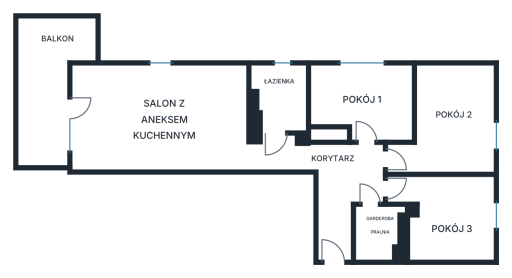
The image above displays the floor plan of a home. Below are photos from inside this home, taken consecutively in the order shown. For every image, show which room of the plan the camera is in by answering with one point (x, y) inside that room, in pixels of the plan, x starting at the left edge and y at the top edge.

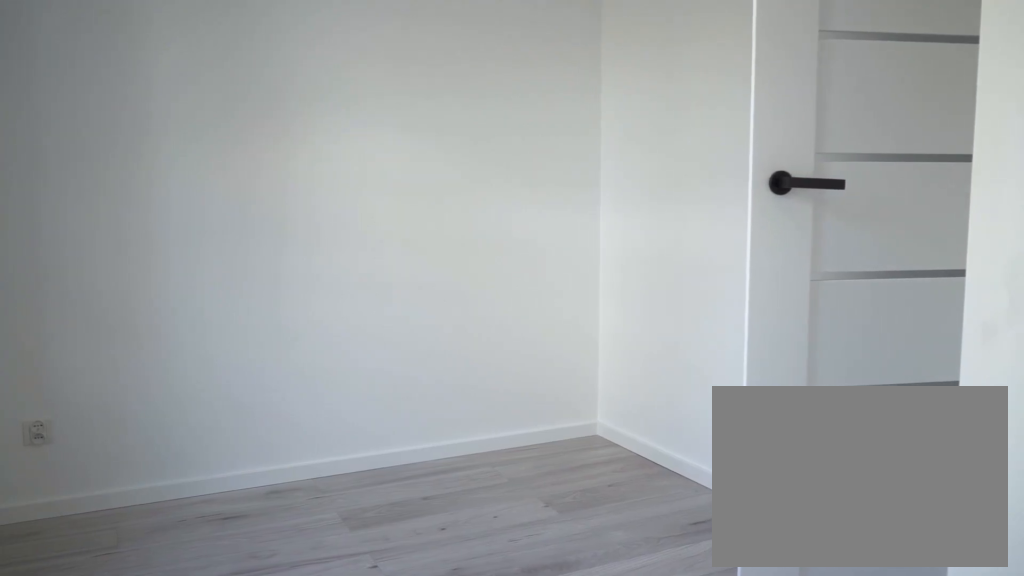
(364, 98)
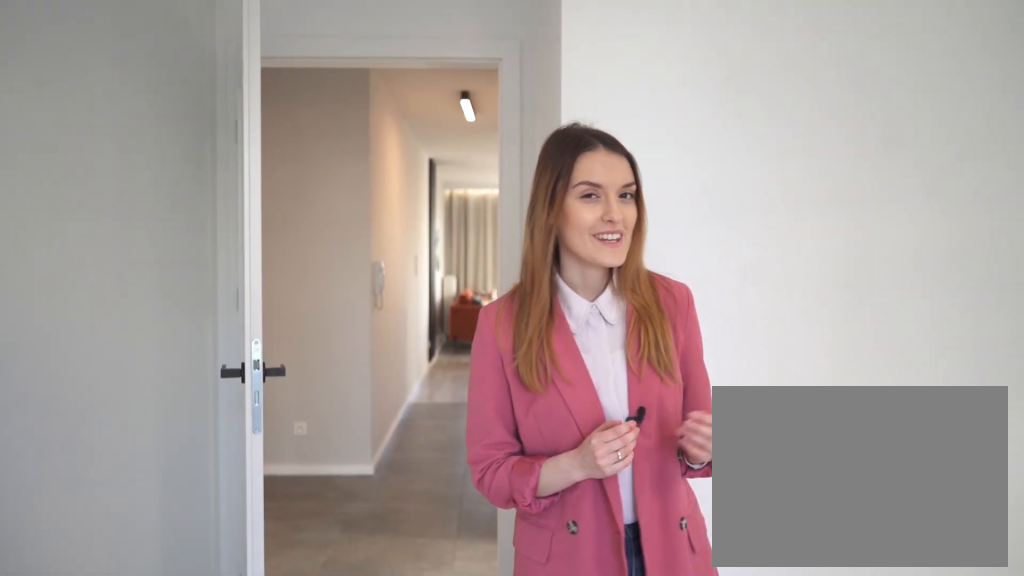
(451, 121)
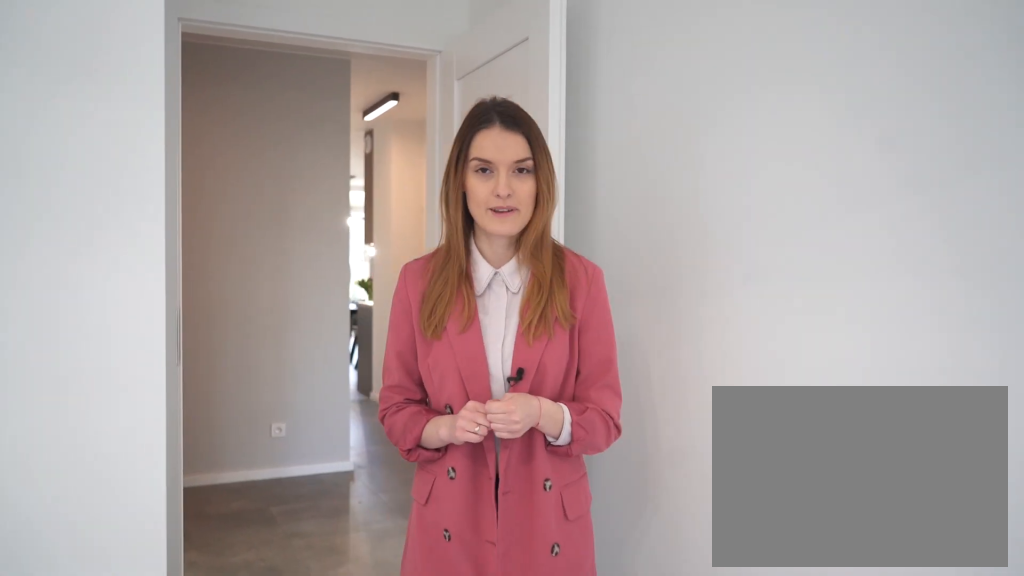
(449, 216)
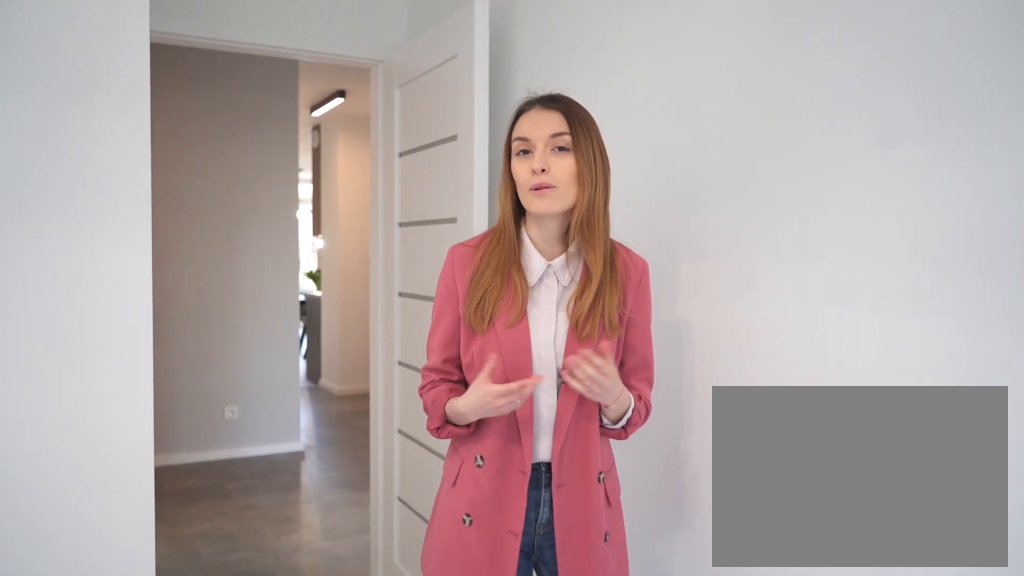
(449, 216)
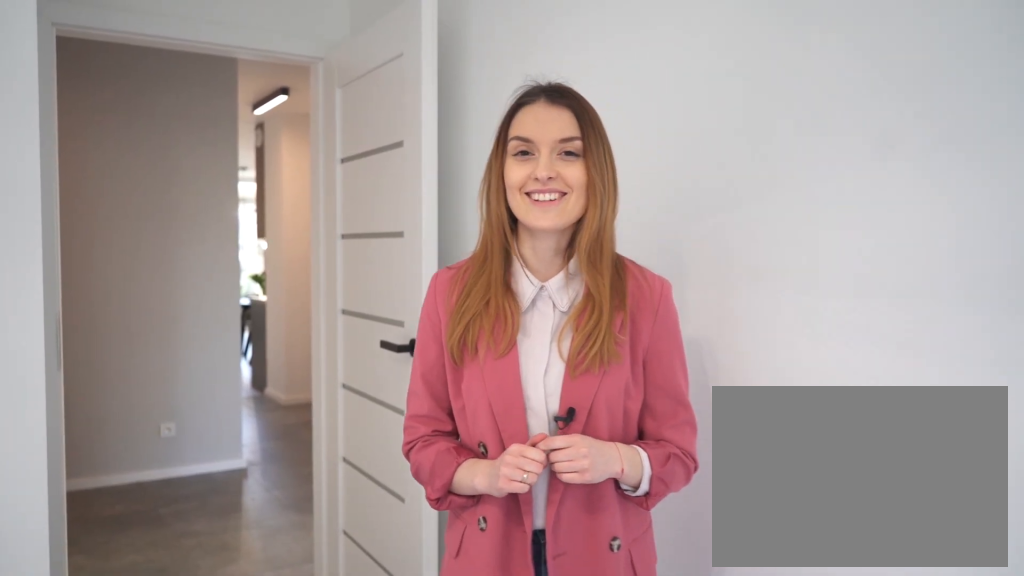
(462, 216)
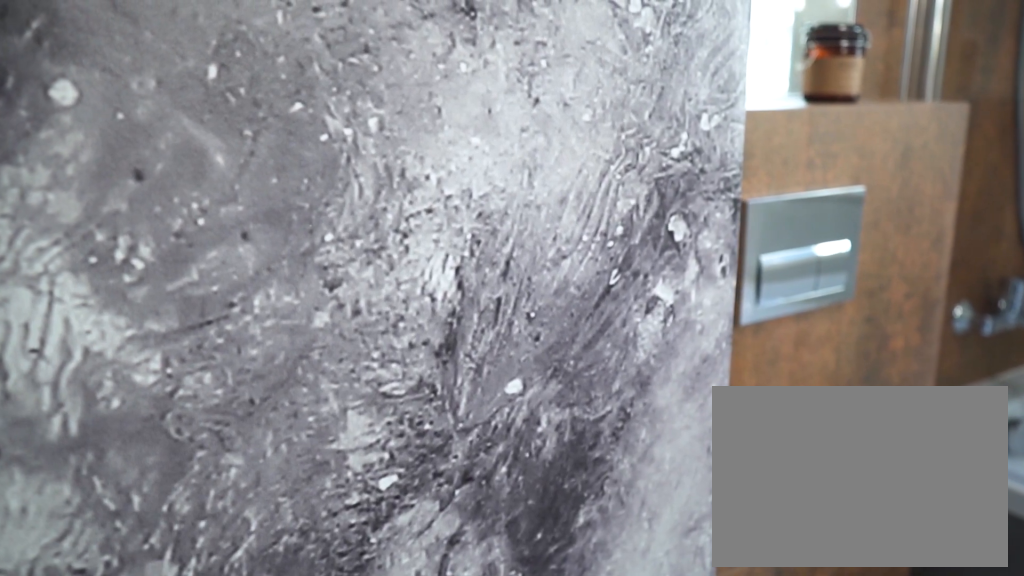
(280, 97)
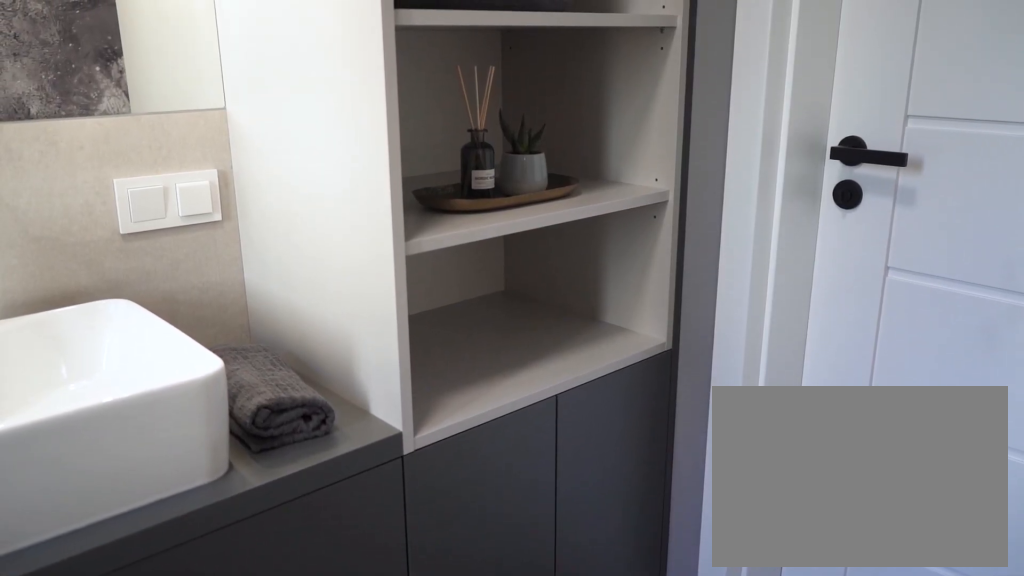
(280, 98)
